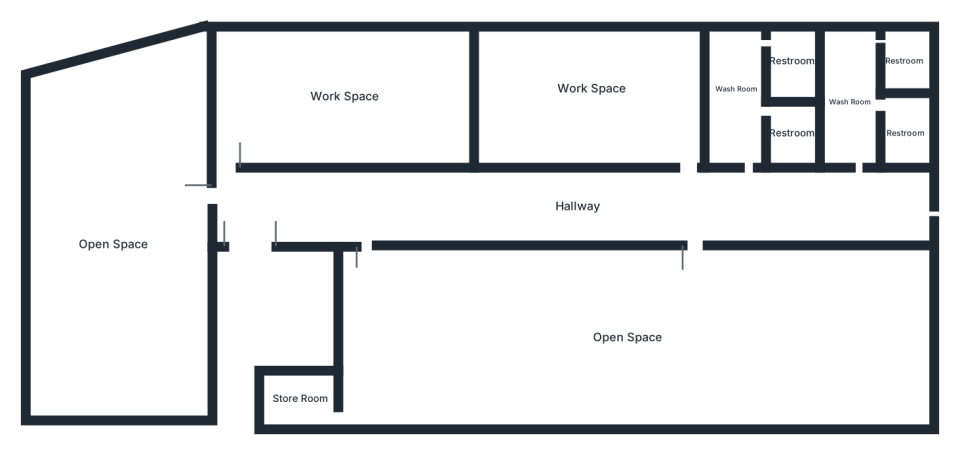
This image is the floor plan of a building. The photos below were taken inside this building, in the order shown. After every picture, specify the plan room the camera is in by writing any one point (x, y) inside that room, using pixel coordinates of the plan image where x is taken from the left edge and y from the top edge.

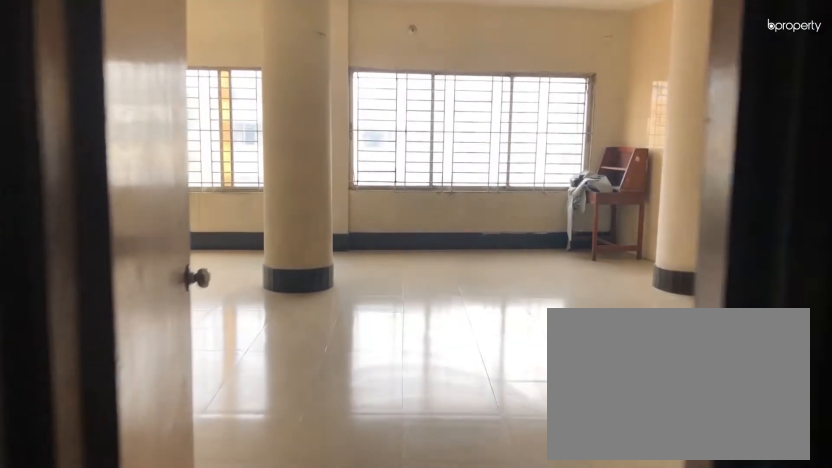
(255, 210)
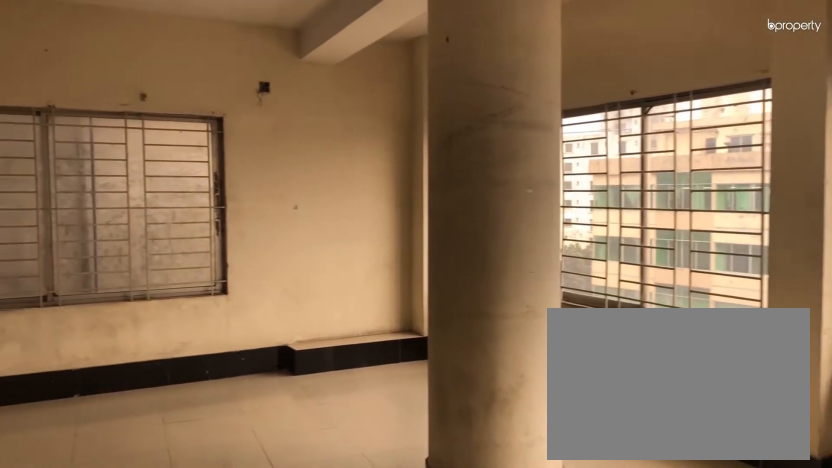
(110, 245)
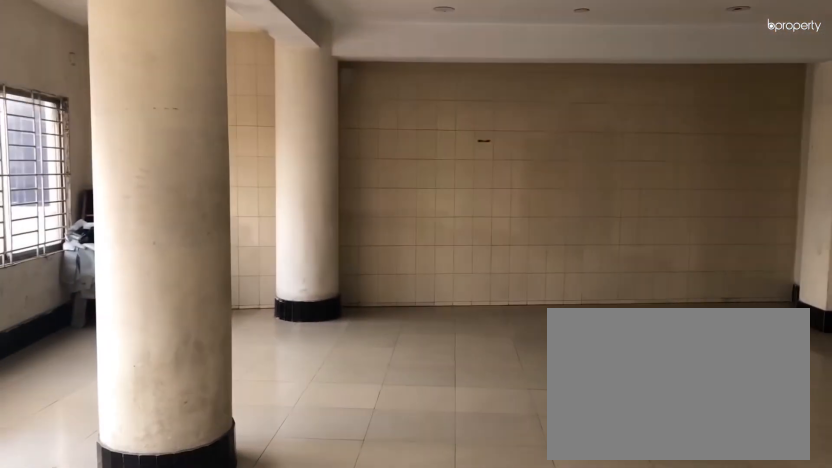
(110, 245)
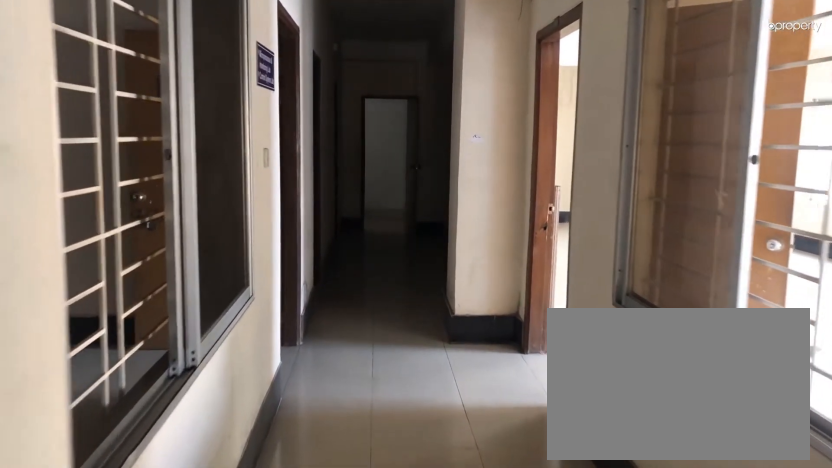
(580, 211)
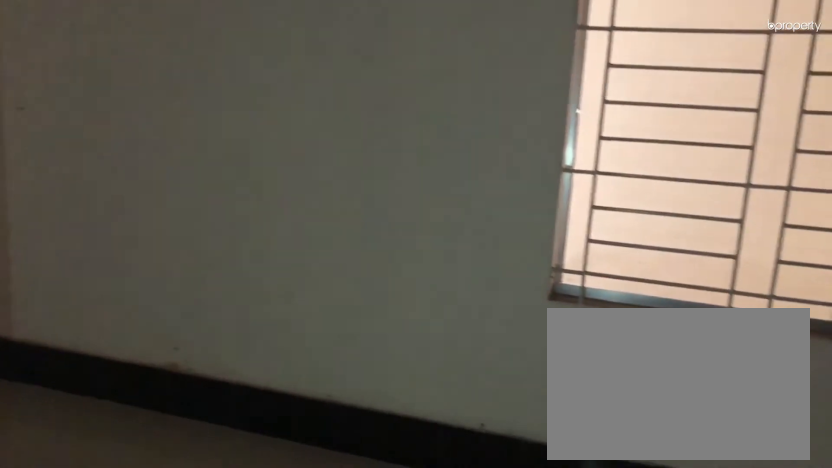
(336, 96)
